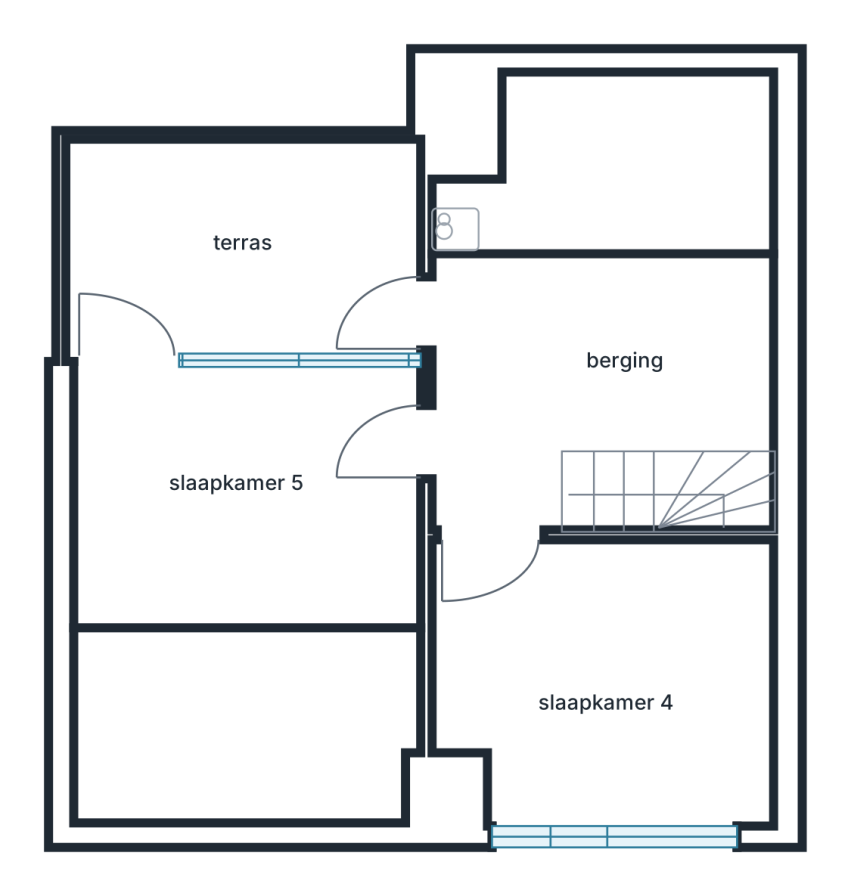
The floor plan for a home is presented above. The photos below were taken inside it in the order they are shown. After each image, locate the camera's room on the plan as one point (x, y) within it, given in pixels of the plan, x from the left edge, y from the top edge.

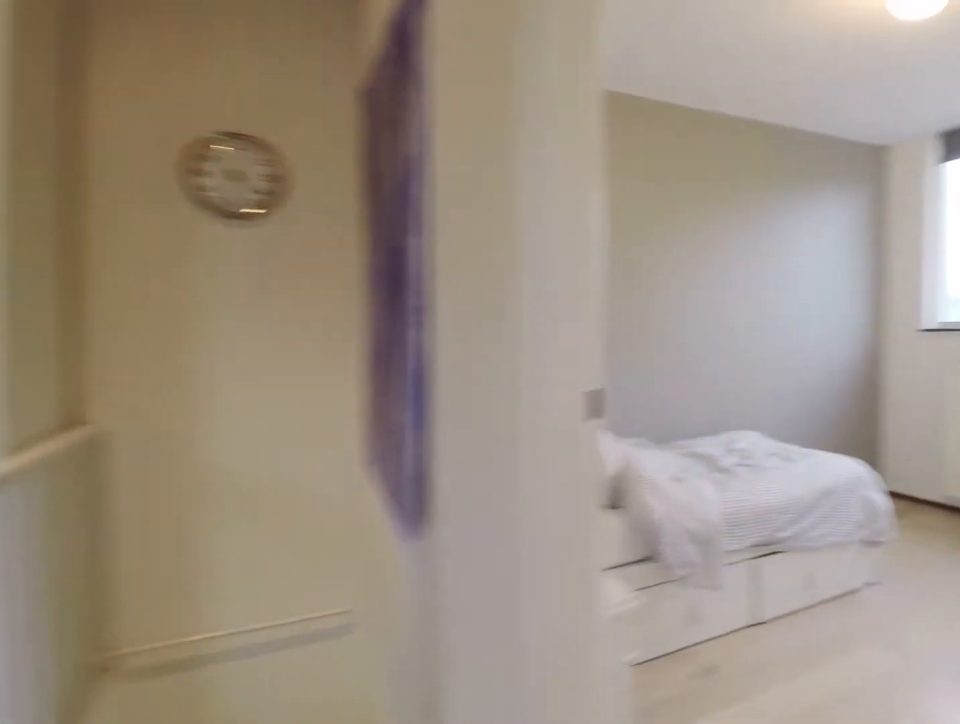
(592, 370)
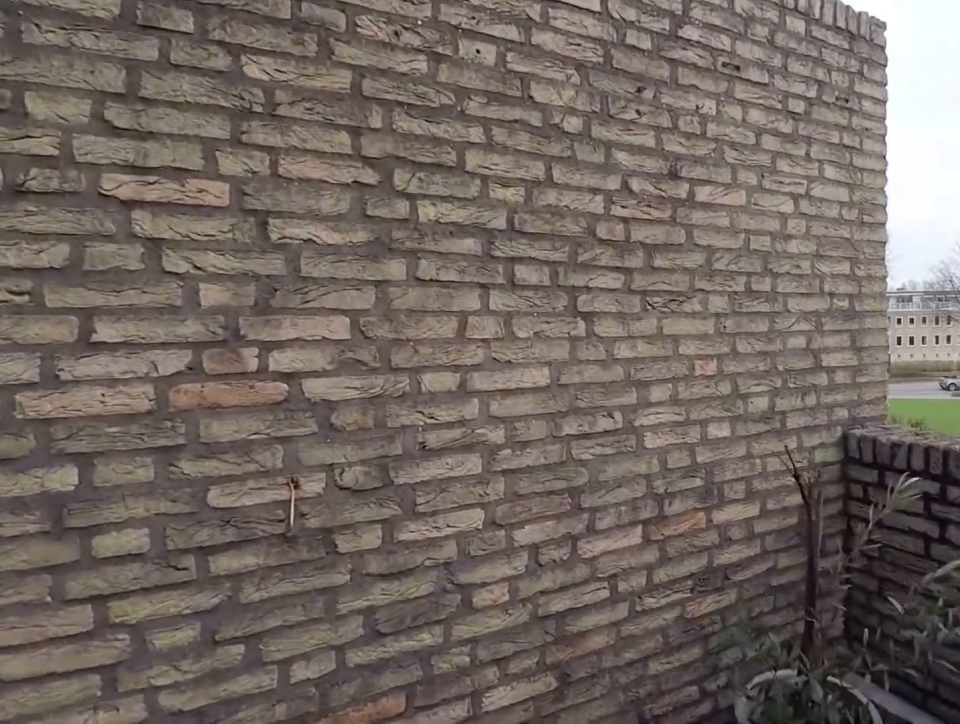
(244, 247)
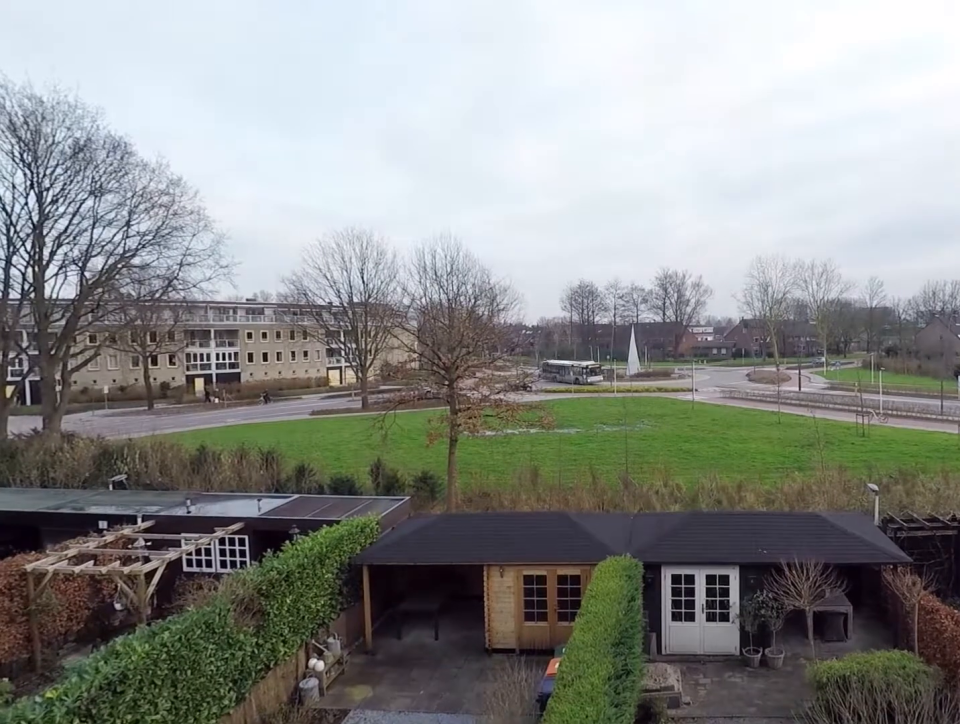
(244, 247)
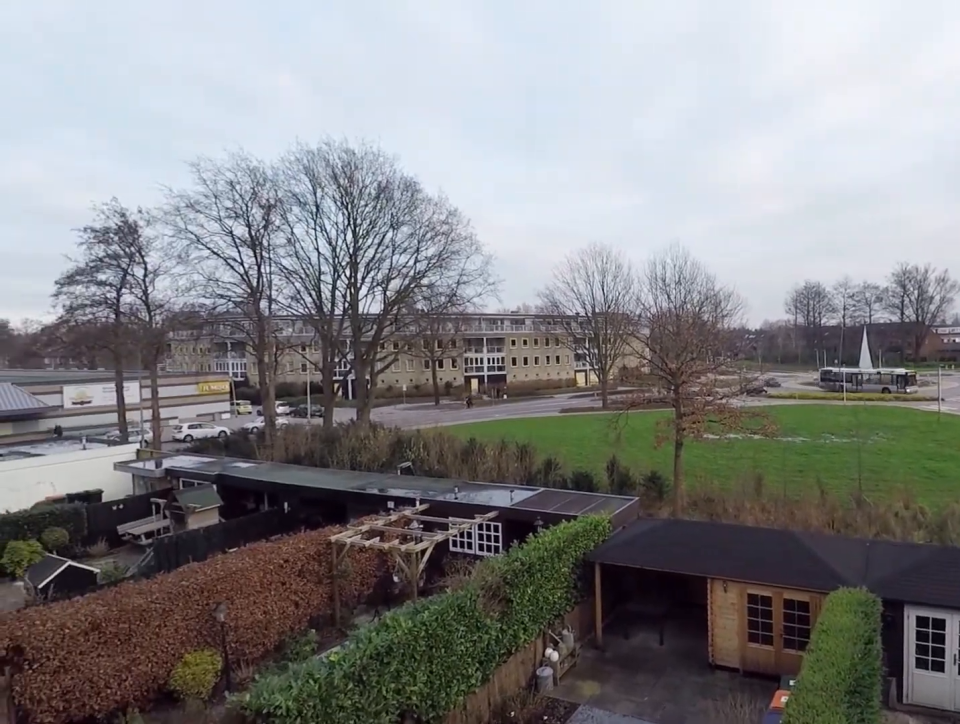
(244, 247)
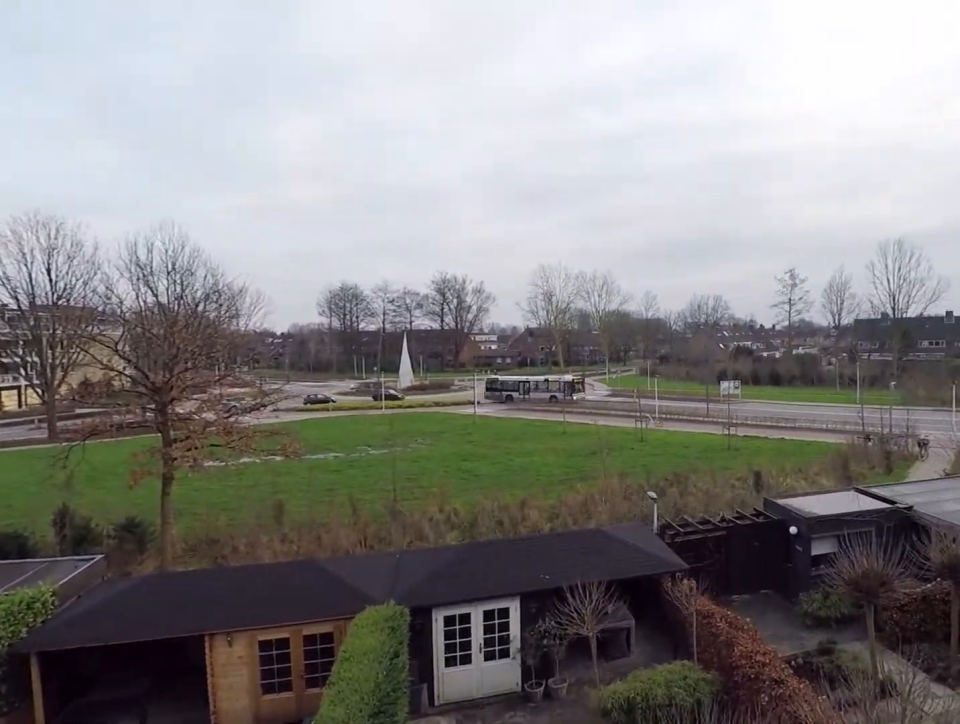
(244, 247)
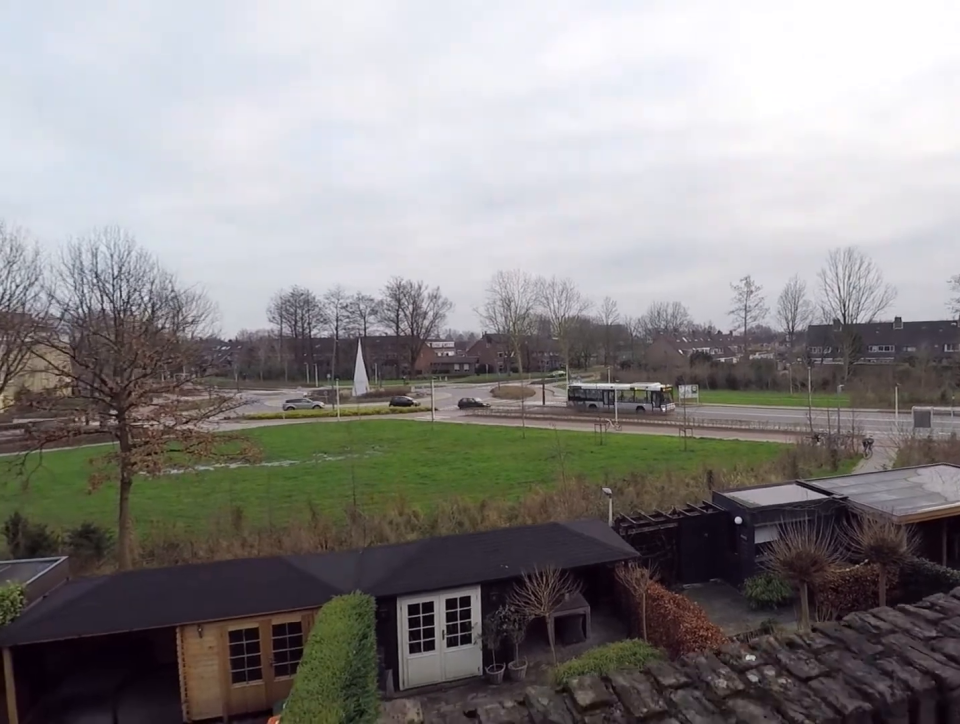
(244, 247)
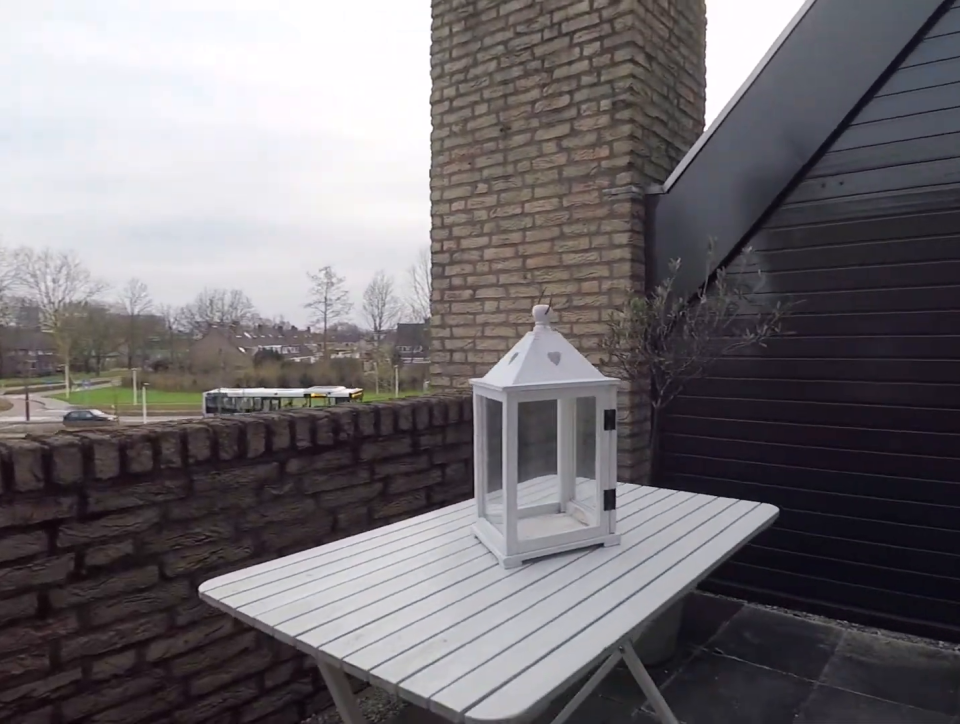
(244, 247)
